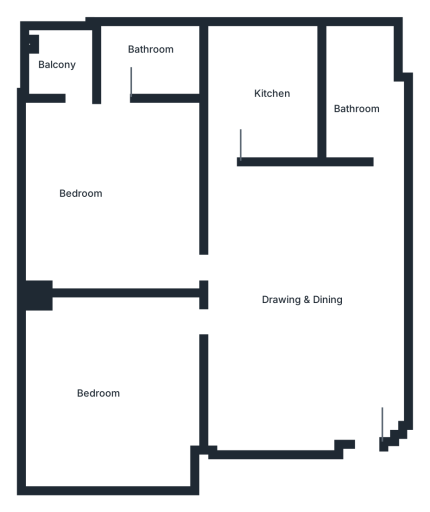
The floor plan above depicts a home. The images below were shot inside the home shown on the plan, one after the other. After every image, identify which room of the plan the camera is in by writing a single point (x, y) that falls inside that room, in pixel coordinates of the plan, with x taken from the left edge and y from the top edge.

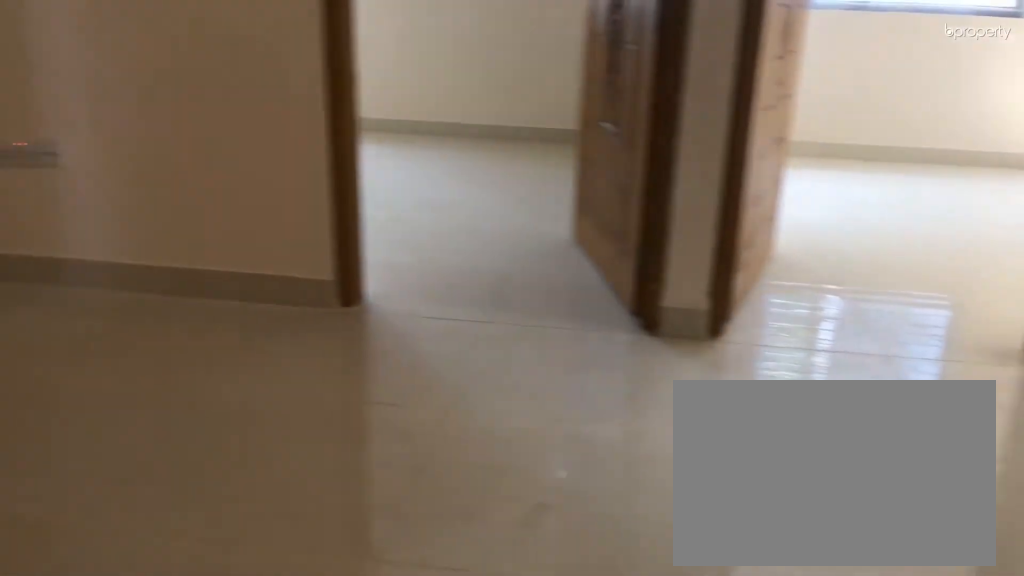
(315, 284)
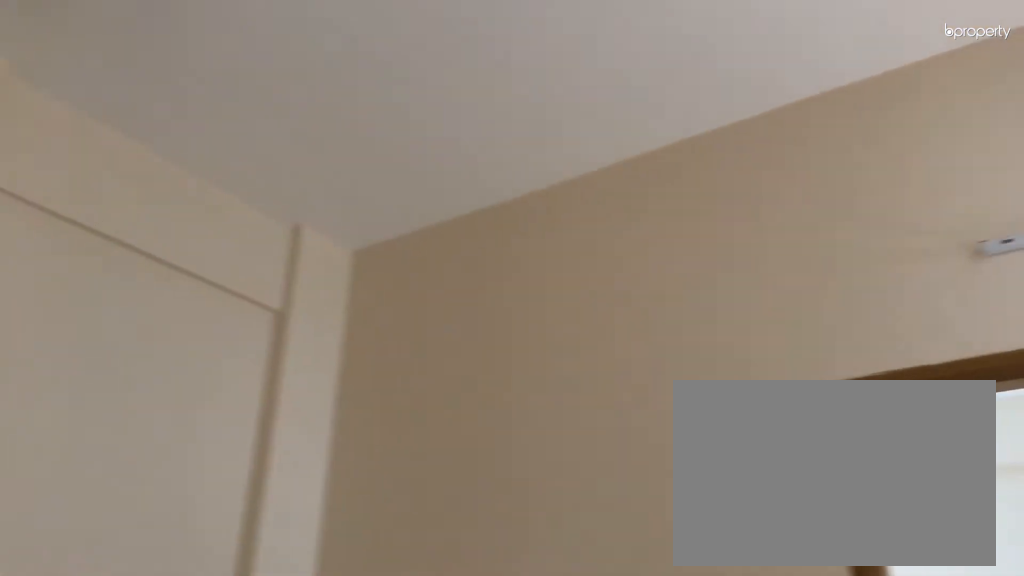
(315, 284)
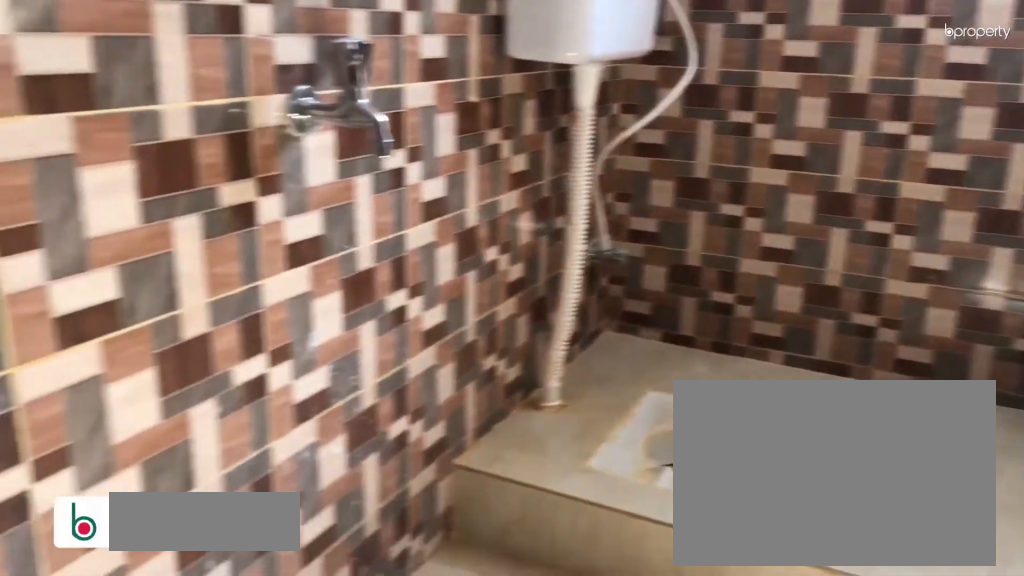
(368, 116)
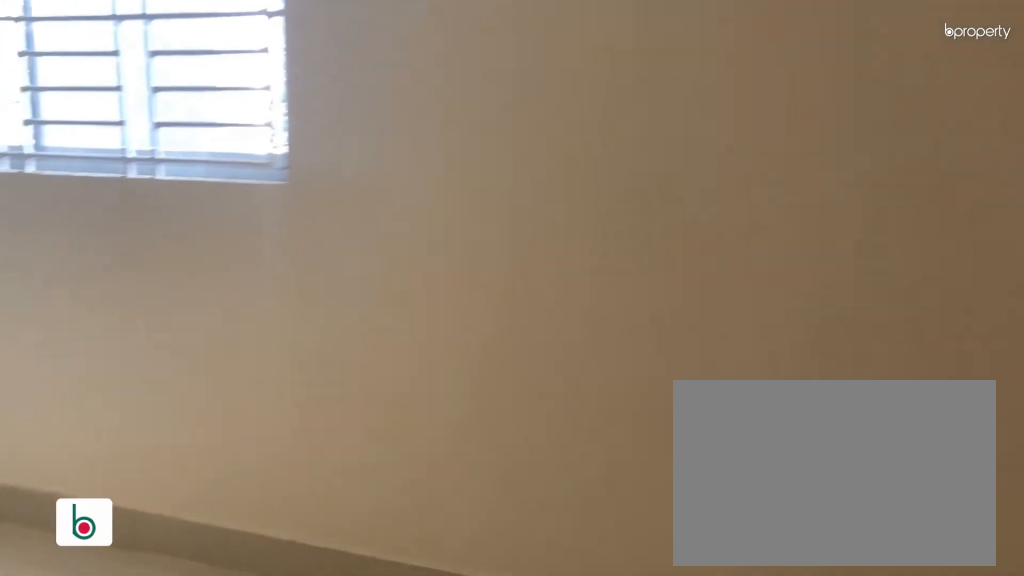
(113, 385)
